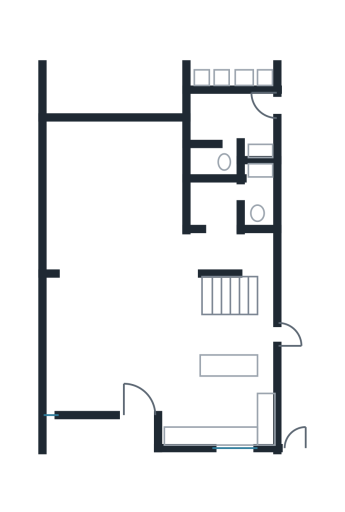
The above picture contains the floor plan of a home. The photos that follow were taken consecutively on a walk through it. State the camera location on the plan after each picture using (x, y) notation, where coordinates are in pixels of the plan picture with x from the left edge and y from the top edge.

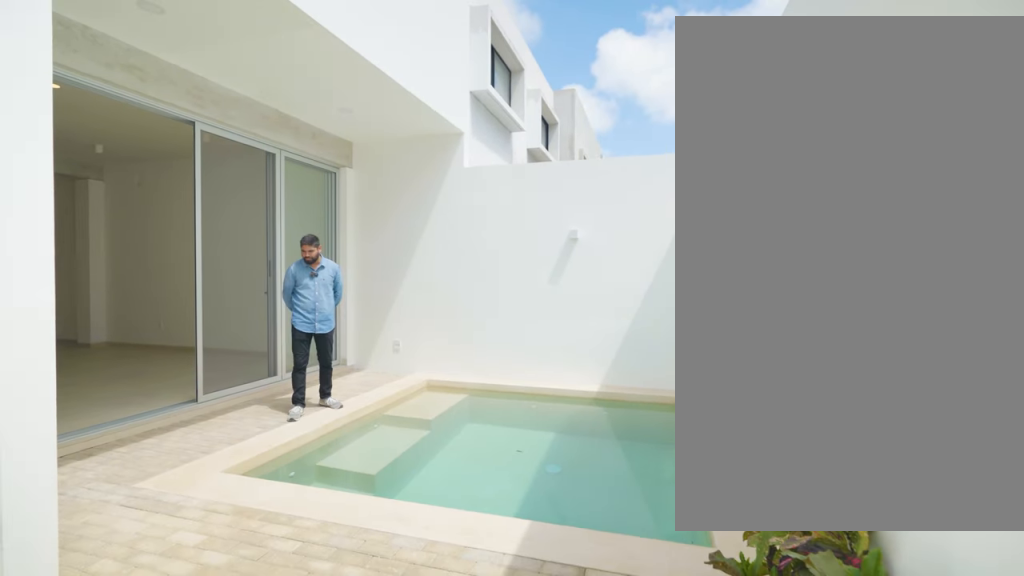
(175, 59)
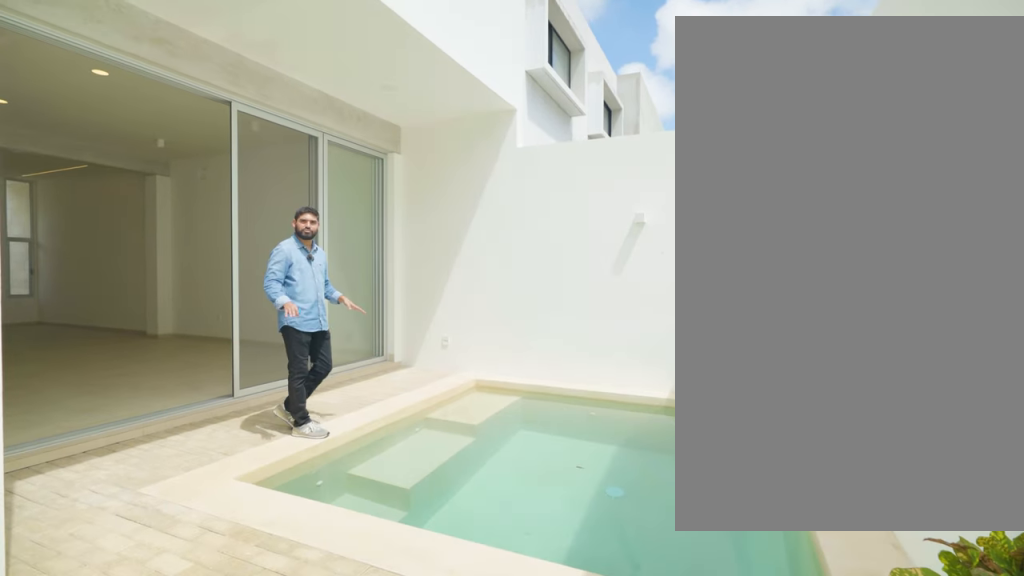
(183, 47)
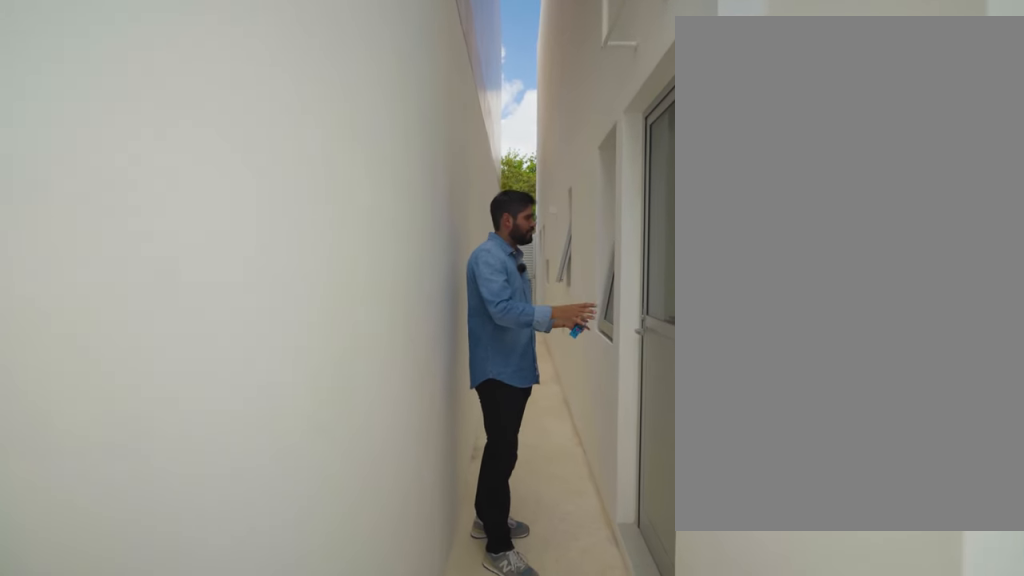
(289, 99)
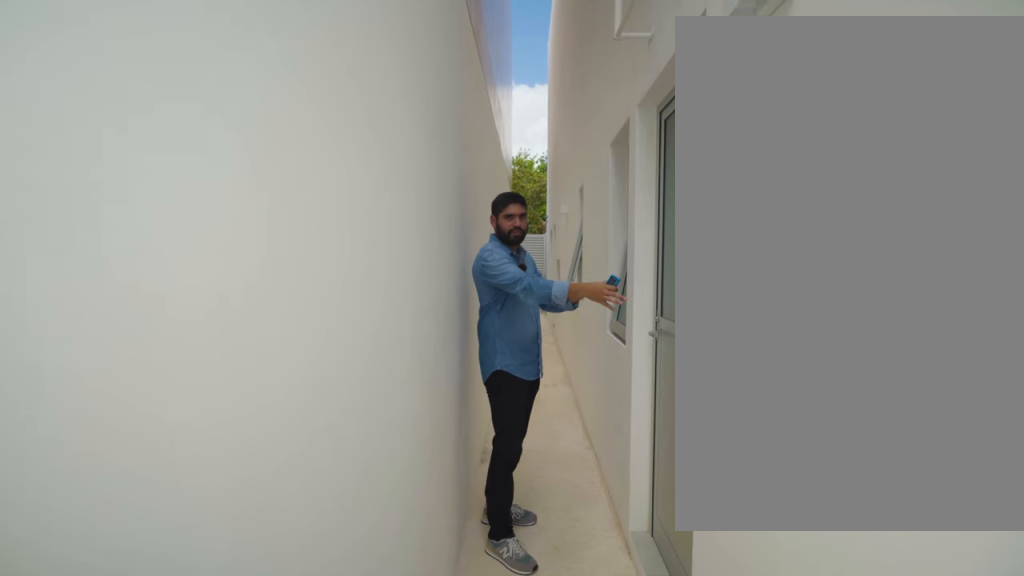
(290, 100)
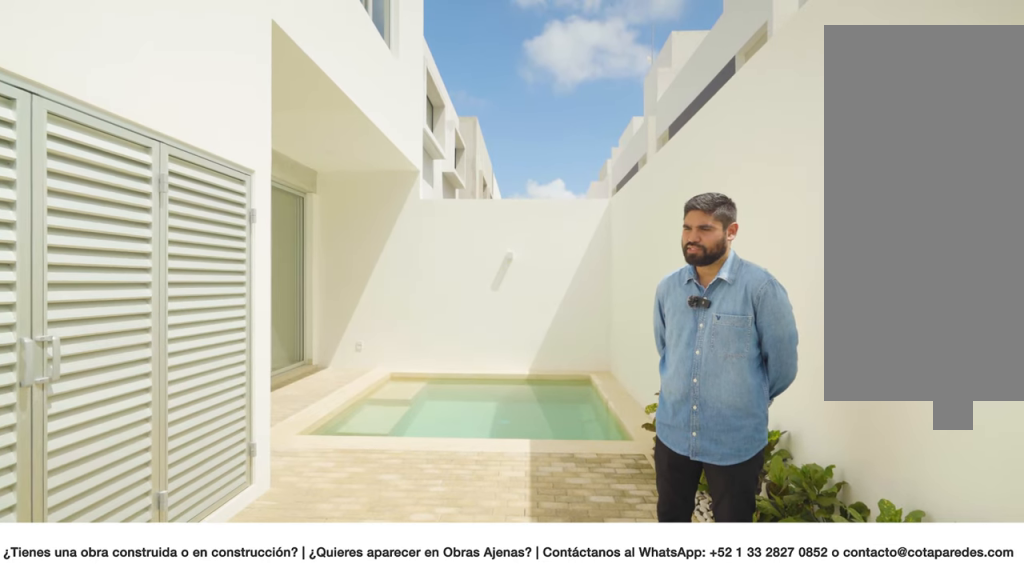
(293, 55)
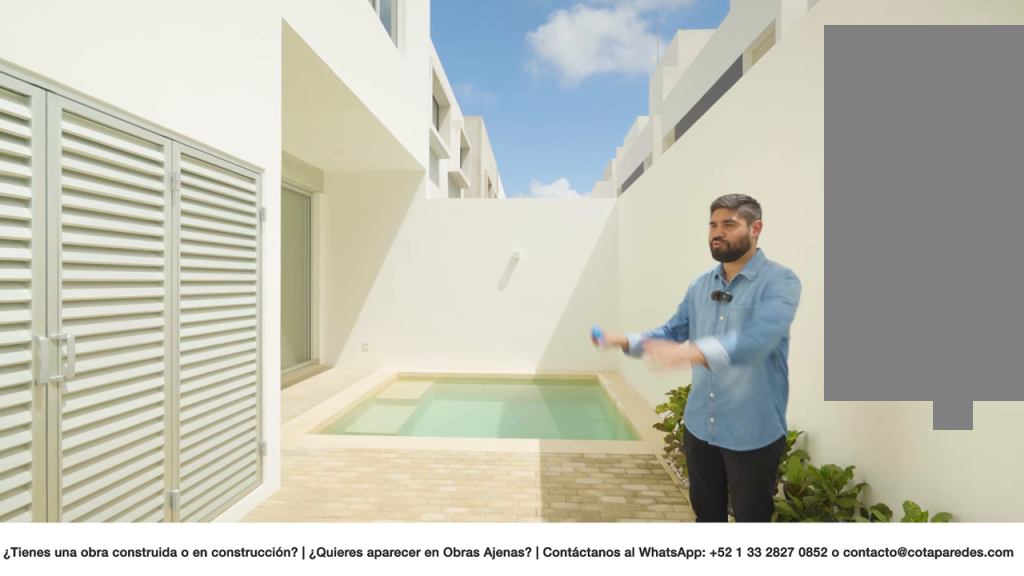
(293, 55)
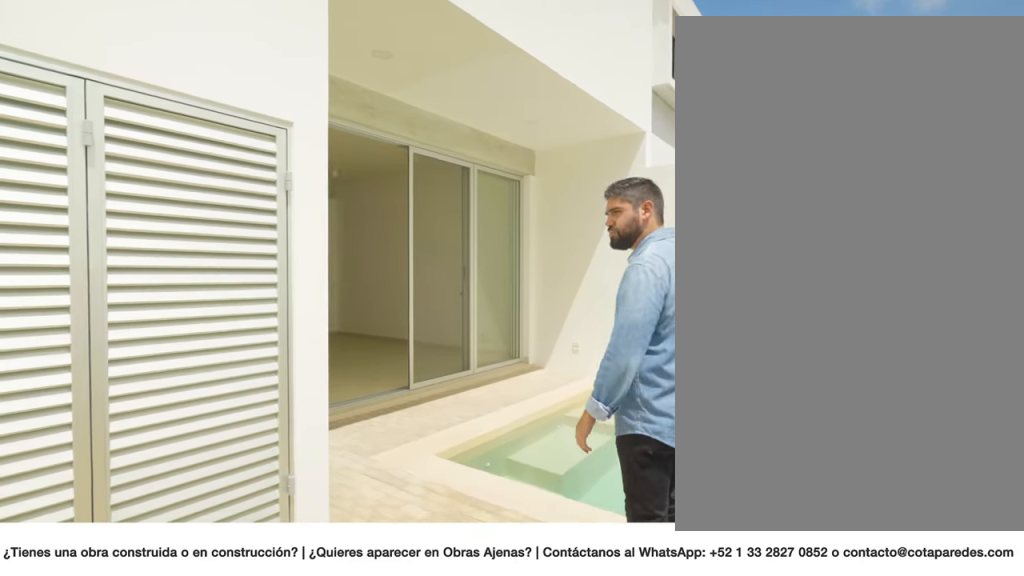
(292, 46)
